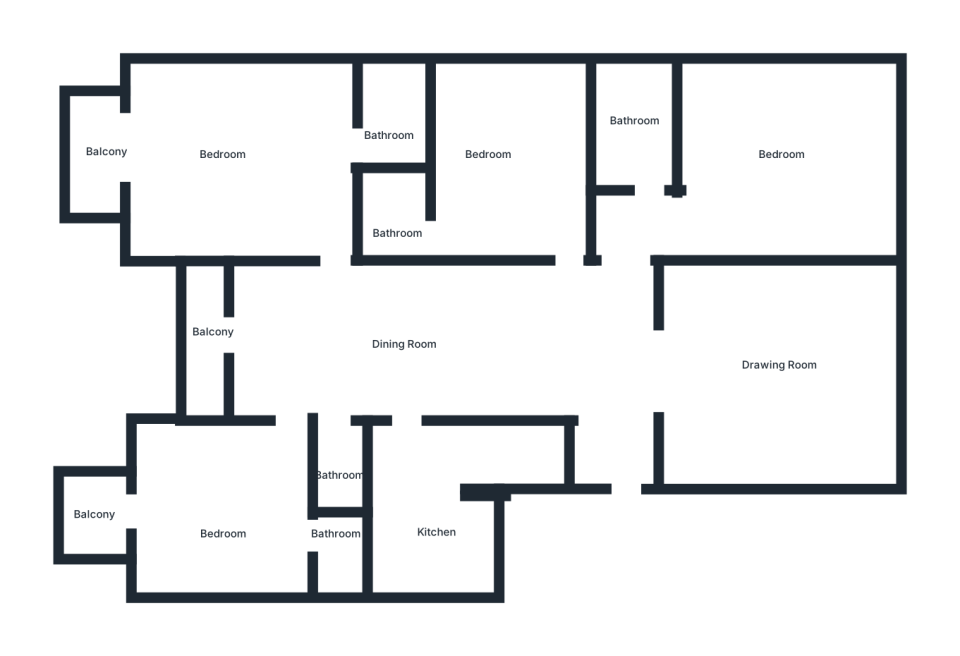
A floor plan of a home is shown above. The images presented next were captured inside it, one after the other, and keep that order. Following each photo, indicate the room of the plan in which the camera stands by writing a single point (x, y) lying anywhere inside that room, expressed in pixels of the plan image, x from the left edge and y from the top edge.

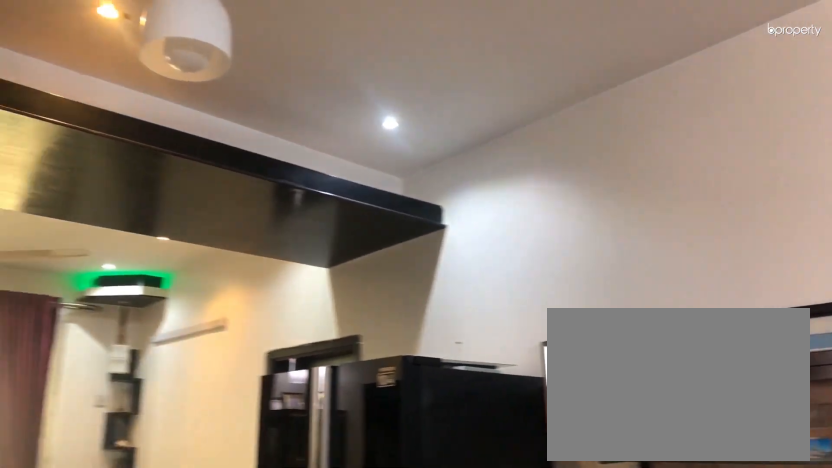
(431, 342)
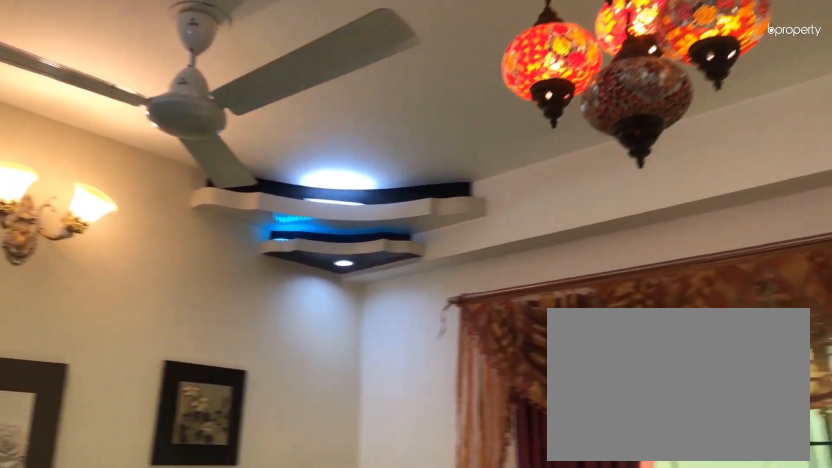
(769, 366)
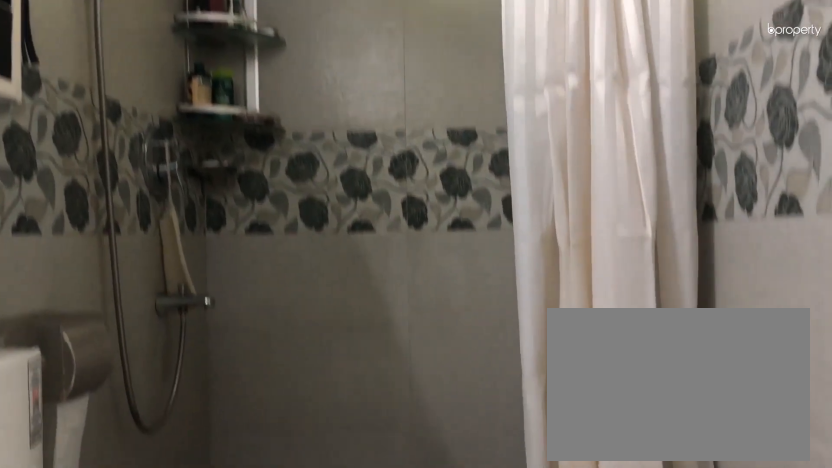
(643, 129)
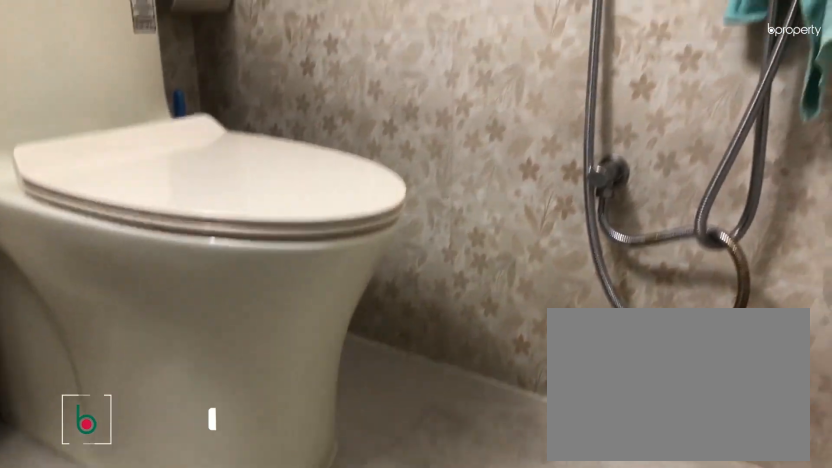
(396, 218)
